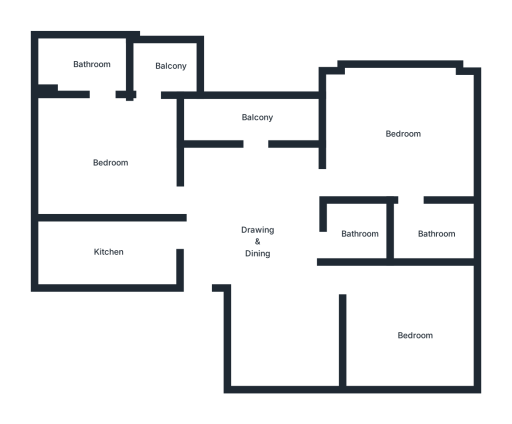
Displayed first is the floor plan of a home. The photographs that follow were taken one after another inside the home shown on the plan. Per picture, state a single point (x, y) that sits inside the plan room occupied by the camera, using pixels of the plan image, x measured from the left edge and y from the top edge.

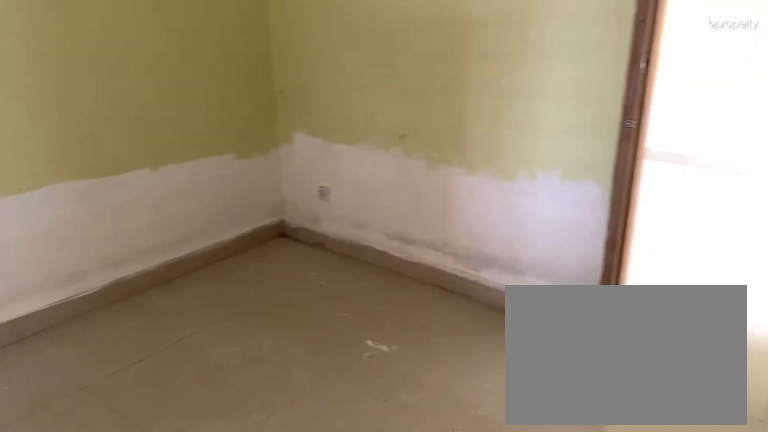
(413, 333)
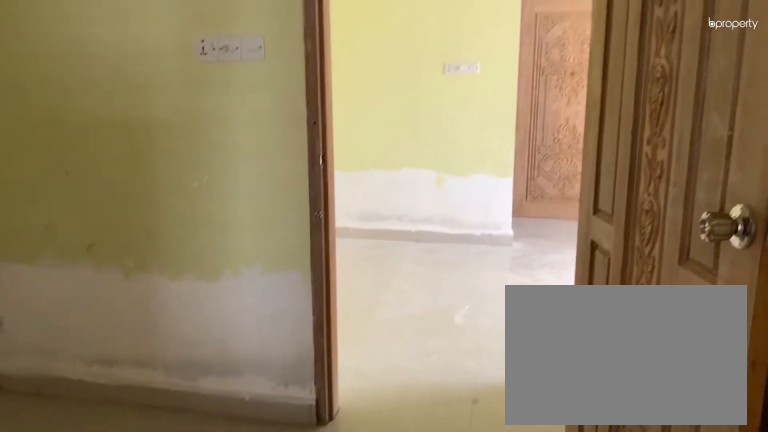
(413, 333)
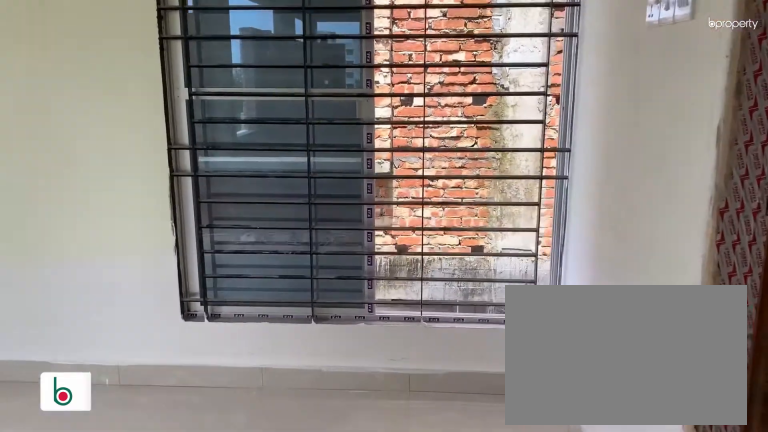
(399, 137)
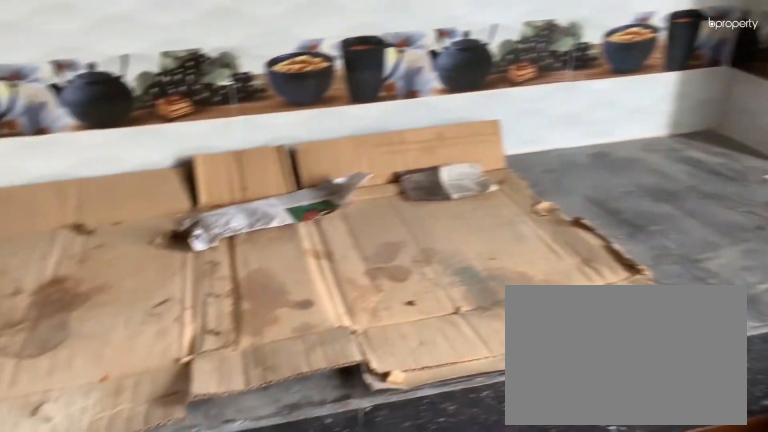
(108, 251)
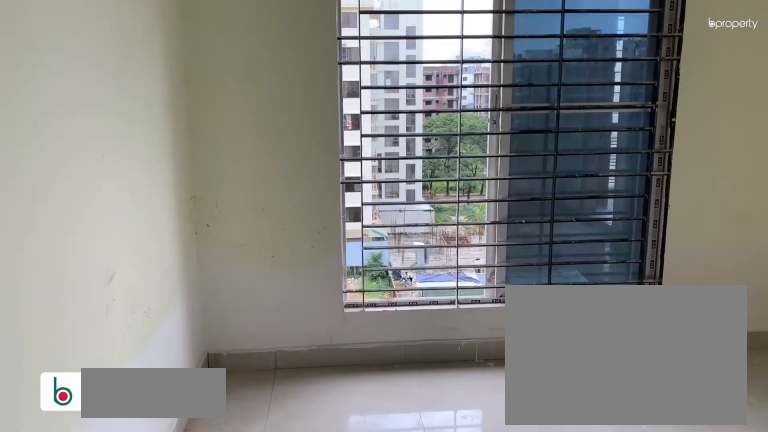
(111, 164)
